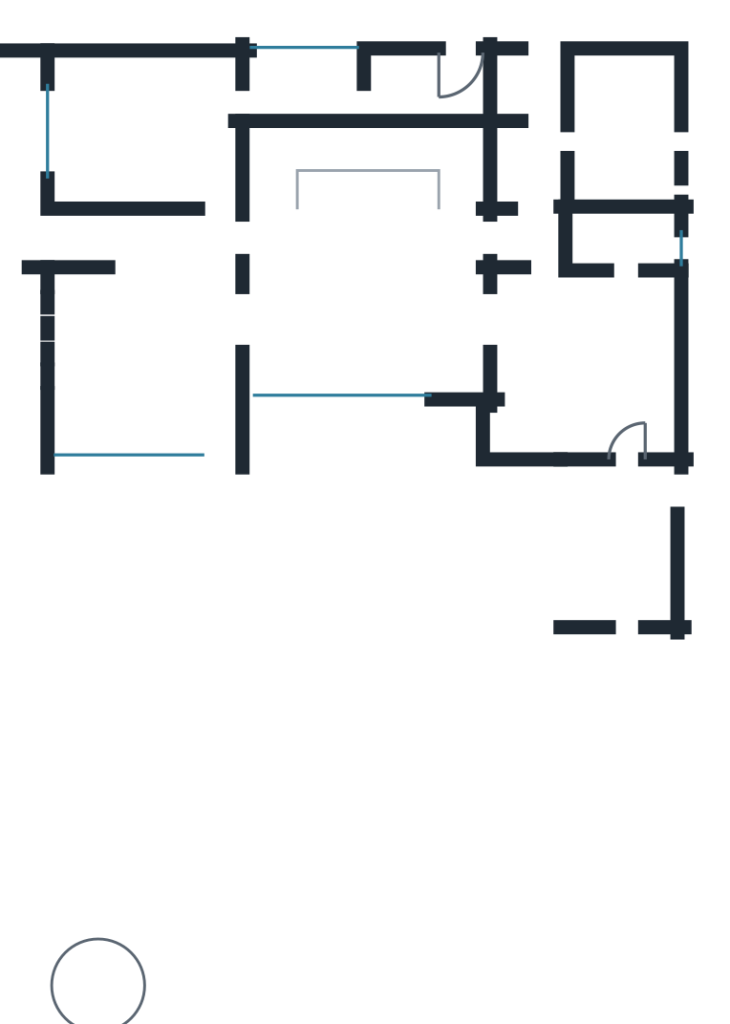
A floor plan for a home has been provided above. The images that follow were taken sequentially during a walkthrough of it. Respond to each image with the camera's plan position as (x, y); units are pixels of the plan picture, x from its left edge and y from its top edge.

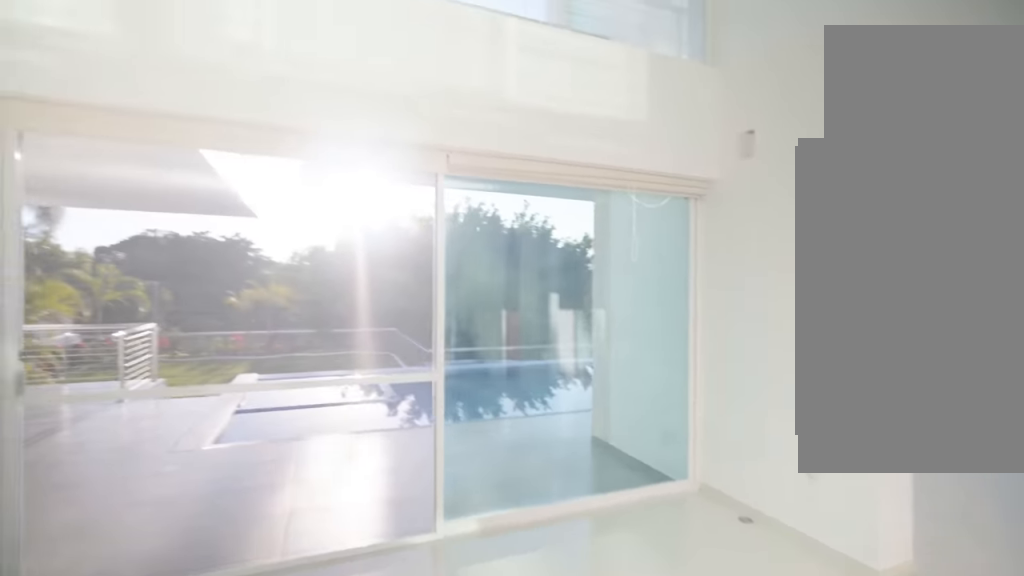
(339, 294)
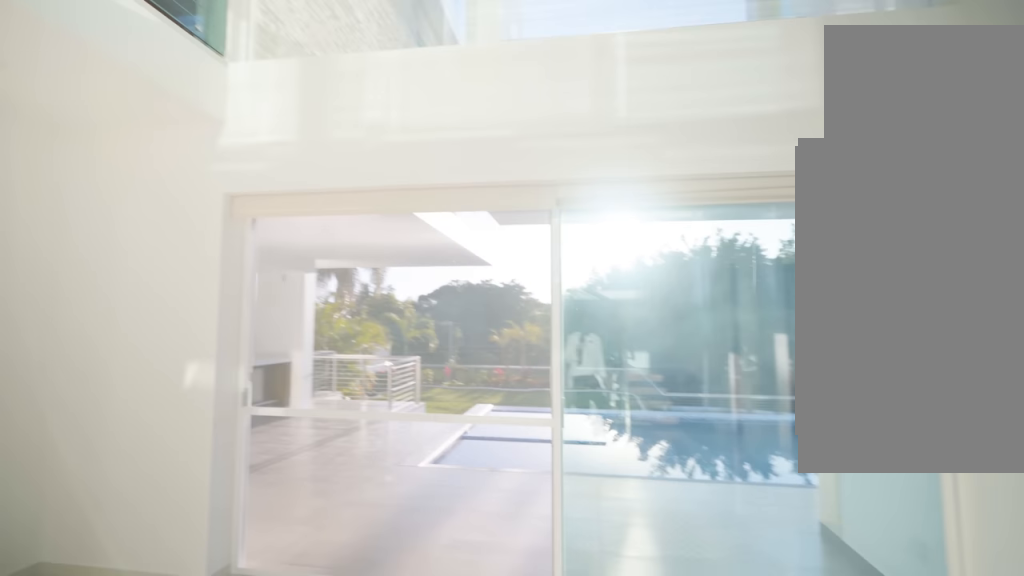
(313, 296)
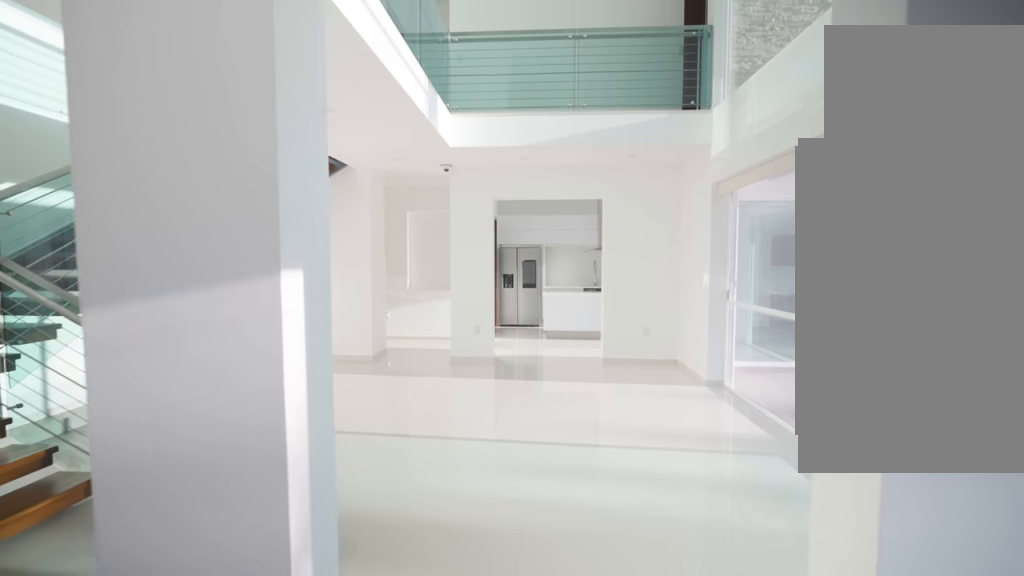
(202, 317)
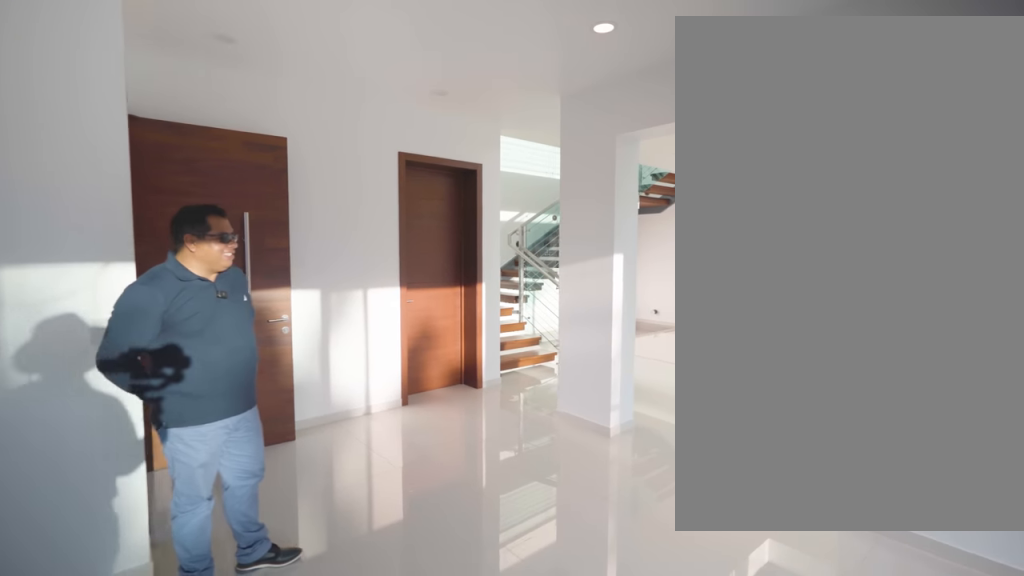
(145, 316)
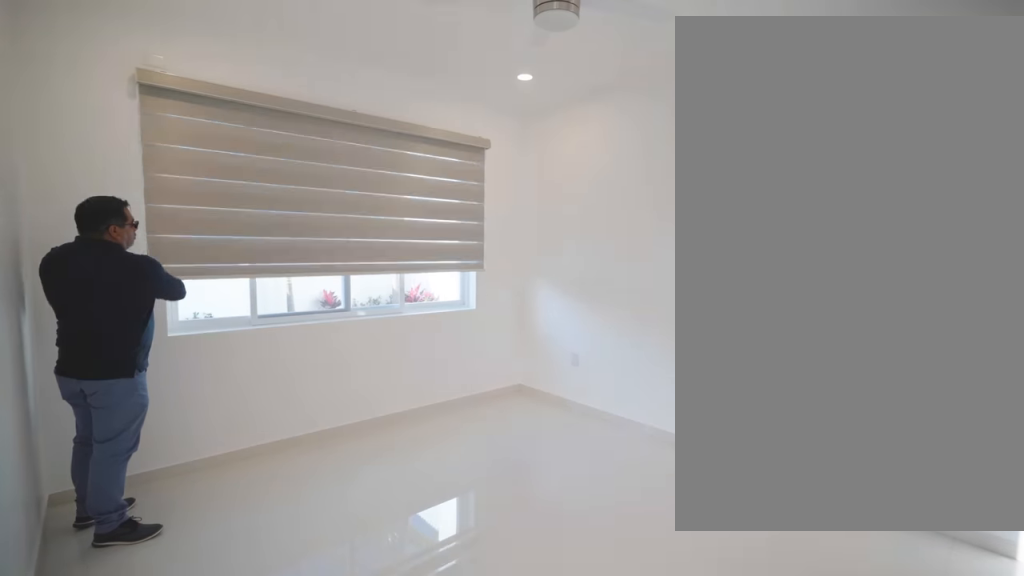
(215, 170)
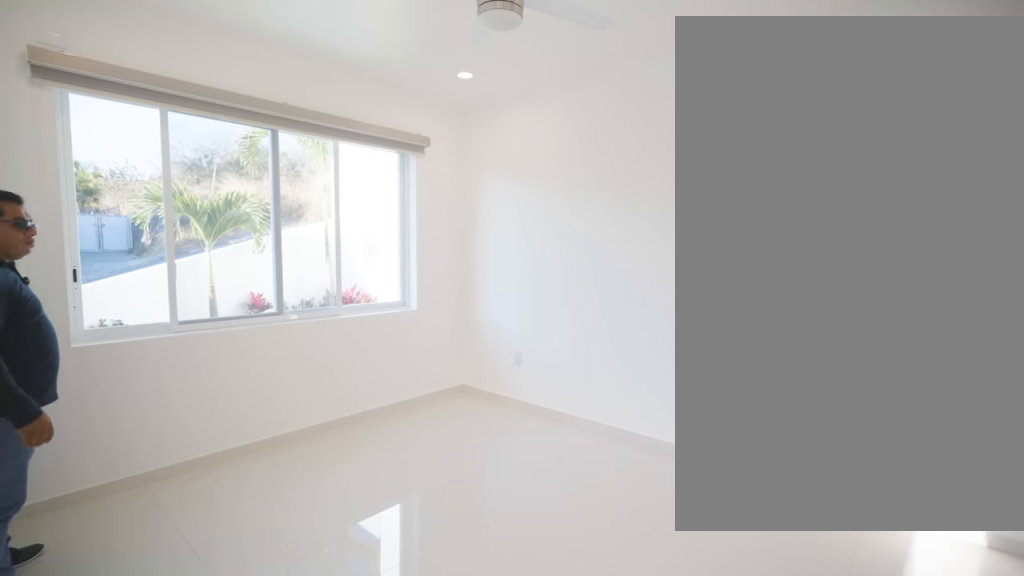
(215, 170)
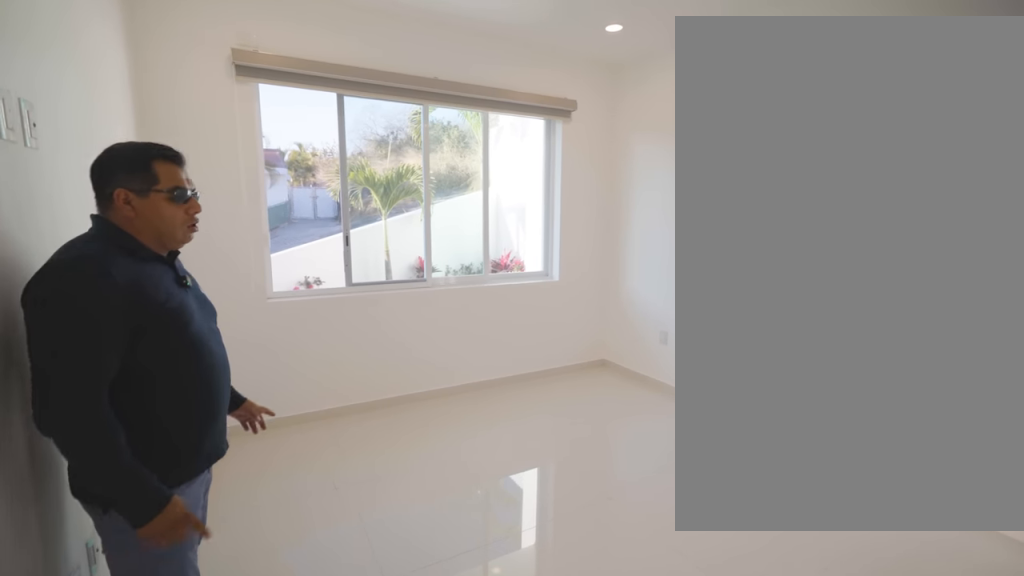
(215, 170)
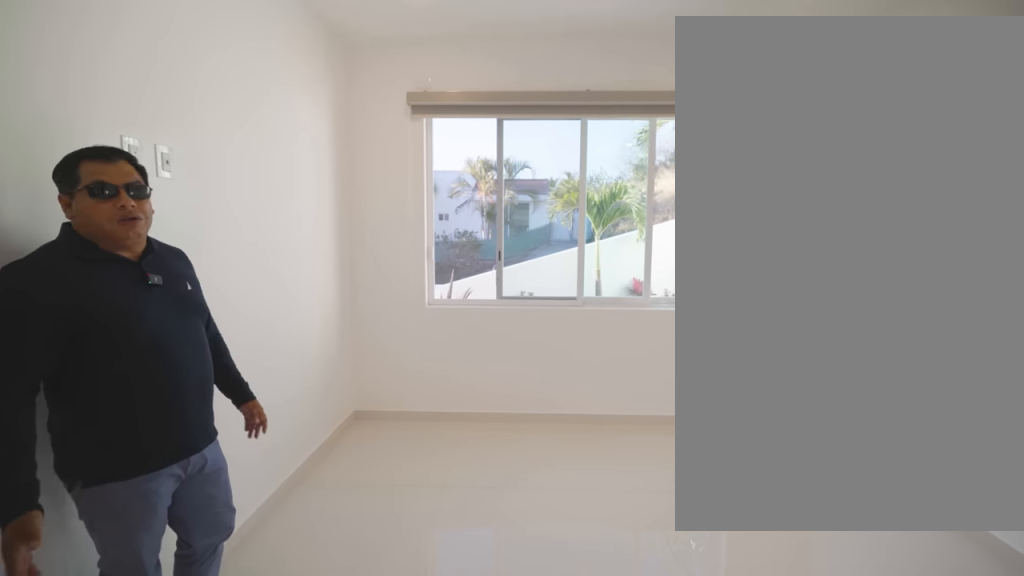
(213, 141)
